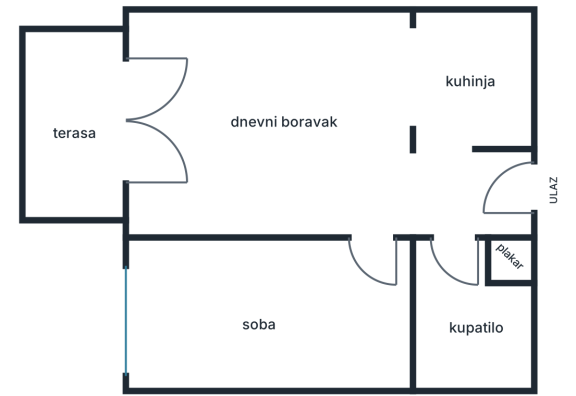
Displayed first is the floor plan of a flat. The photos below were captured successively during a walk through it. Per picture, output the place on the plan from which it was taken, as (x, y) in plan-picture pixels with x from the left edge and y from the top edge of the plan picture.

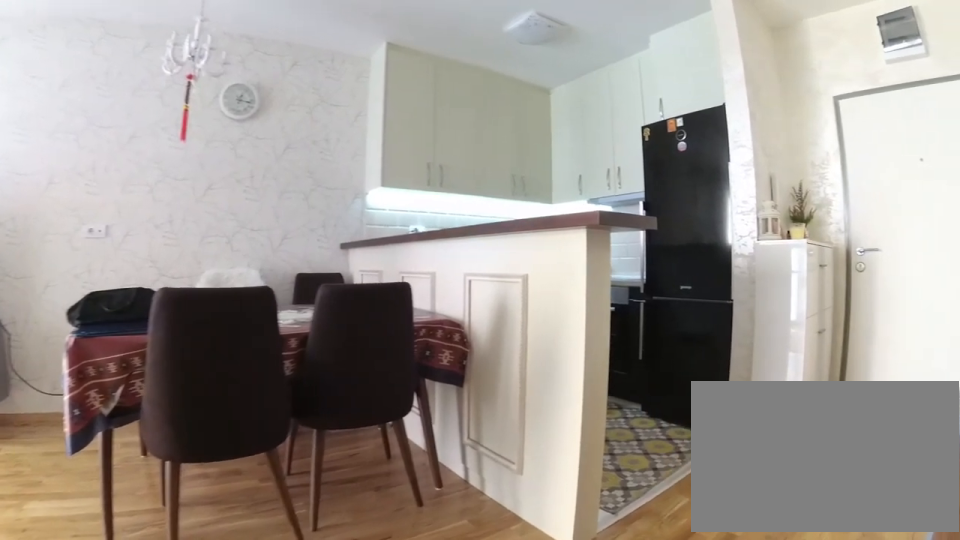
(362, 220)
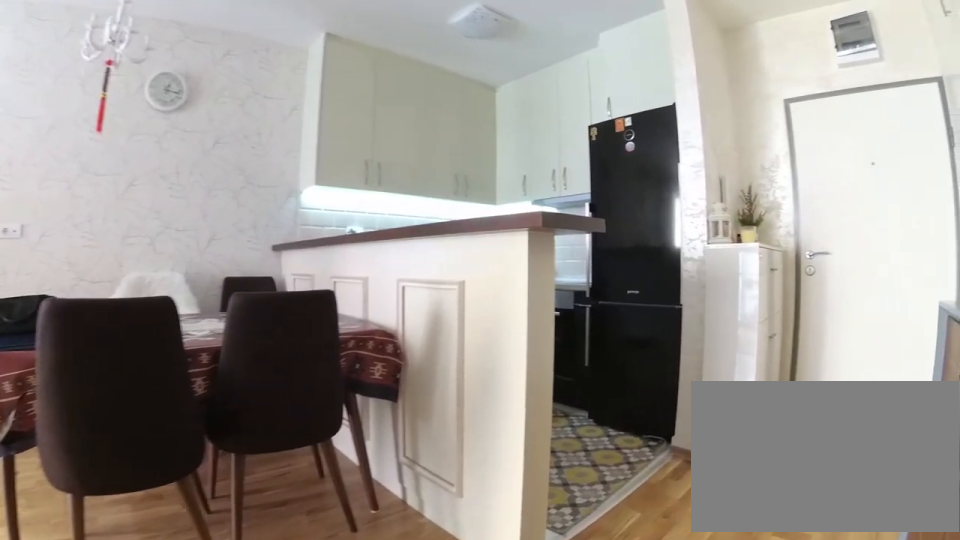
(361, 215)
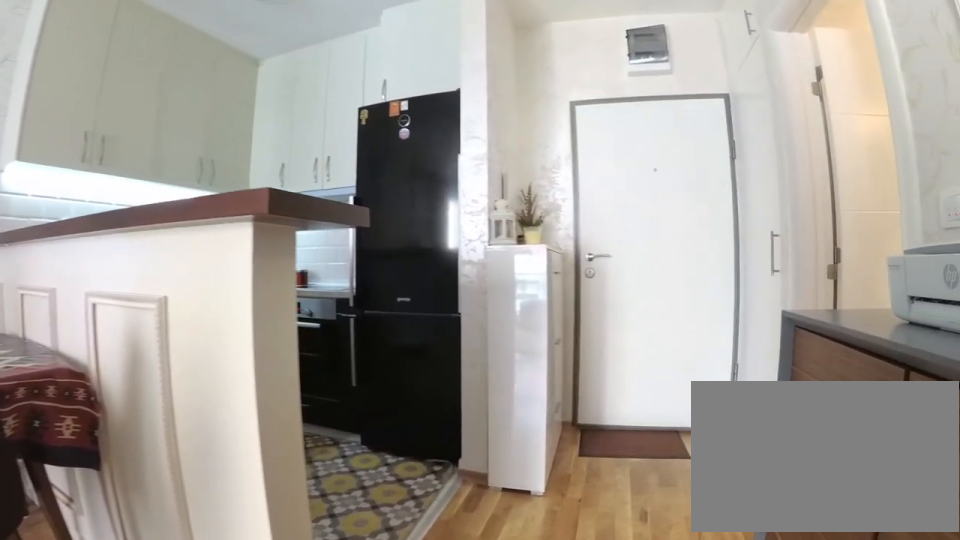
(371, 194)
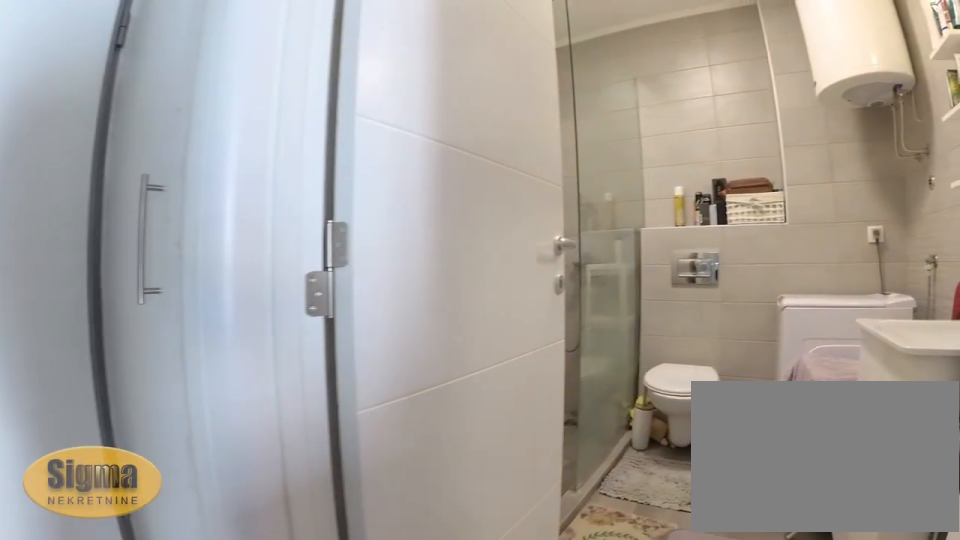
(456, 192)
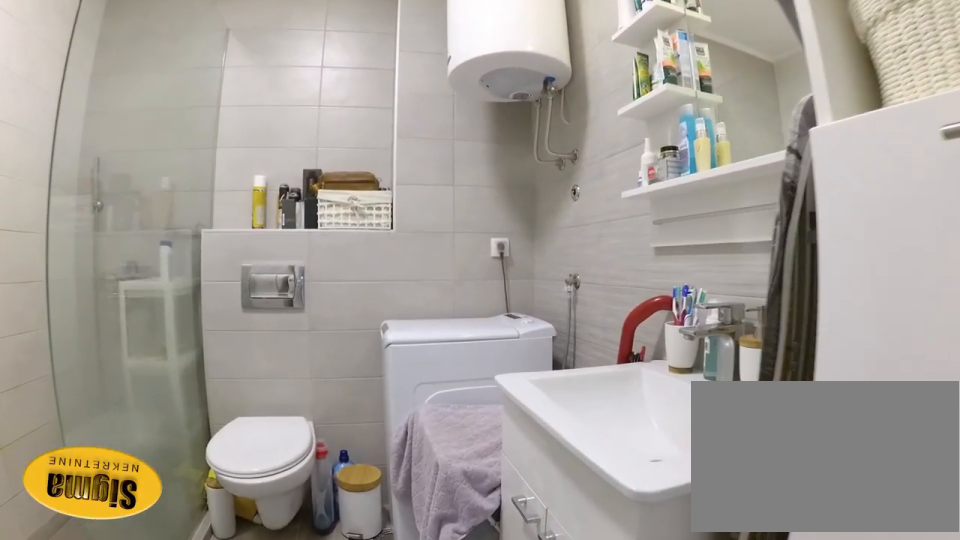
(464, 247)
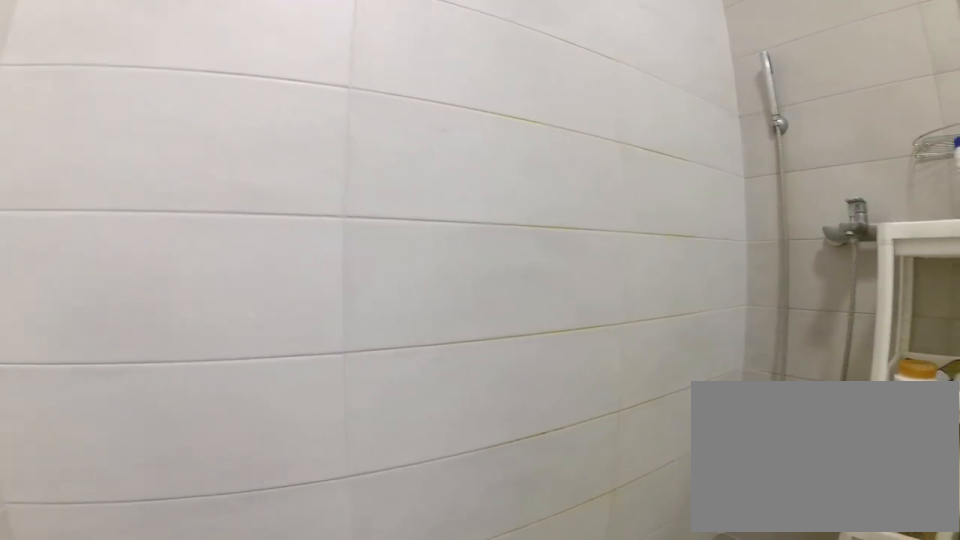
(497, 316)
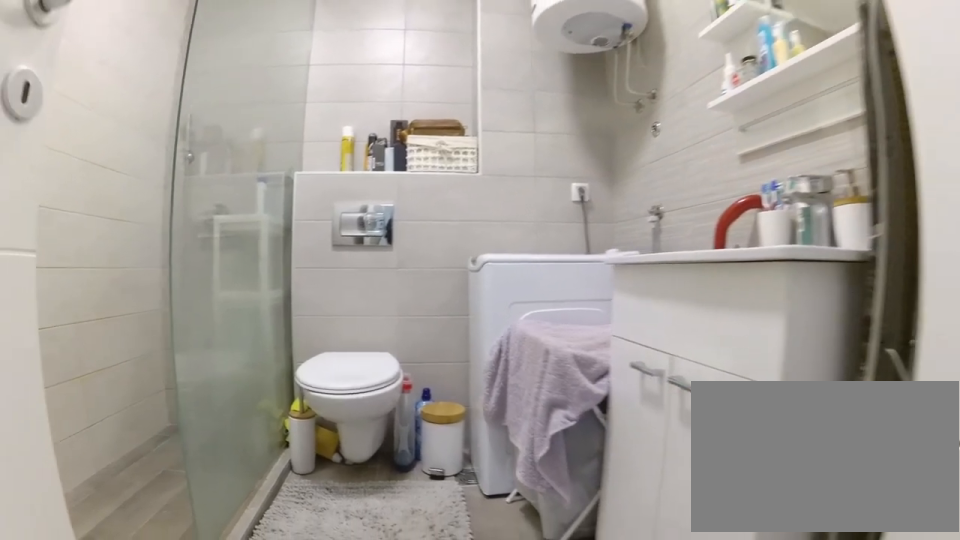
(457, 286)
